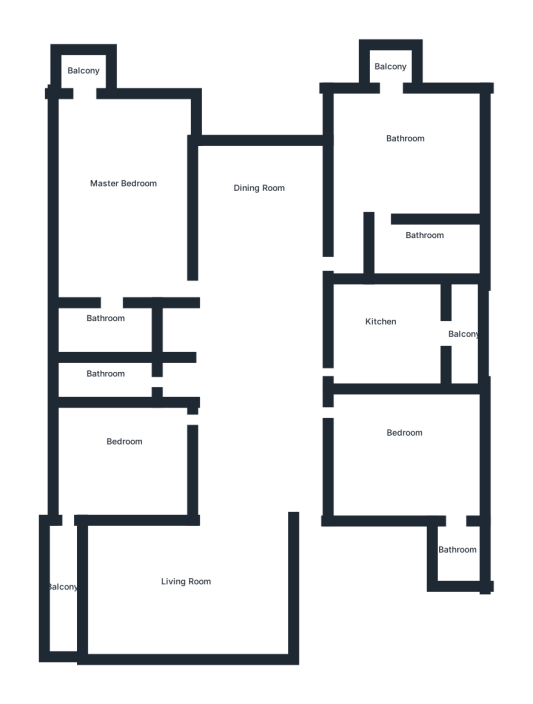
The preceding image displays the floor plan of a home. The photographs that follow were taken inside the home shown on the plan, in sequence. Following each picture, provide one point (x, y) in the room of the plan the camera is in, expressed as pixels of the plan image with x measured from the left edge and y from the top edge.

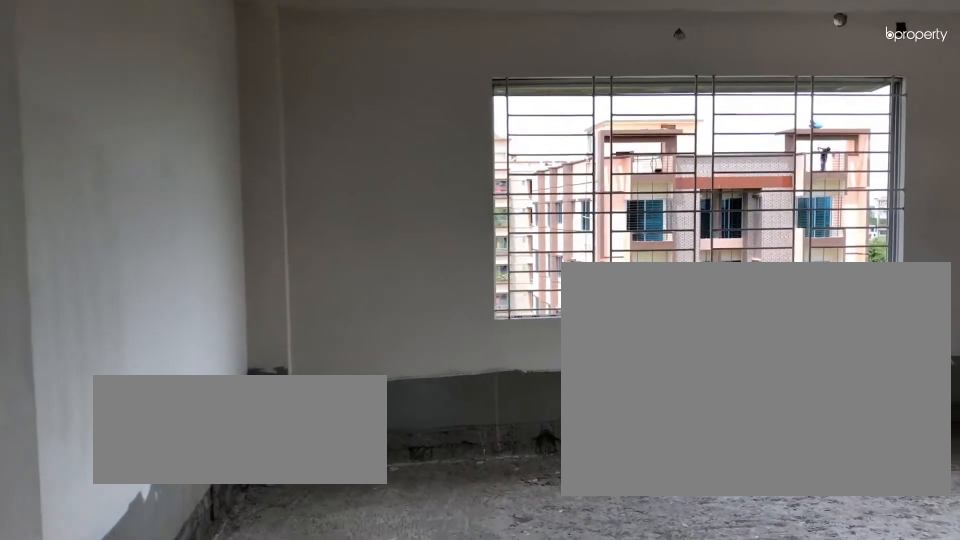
(186, 583)
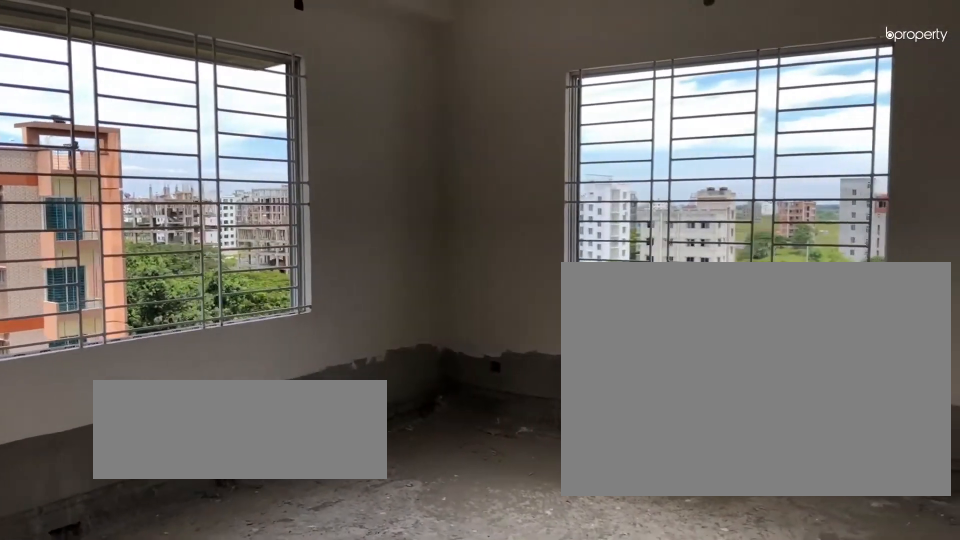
(186, 583)
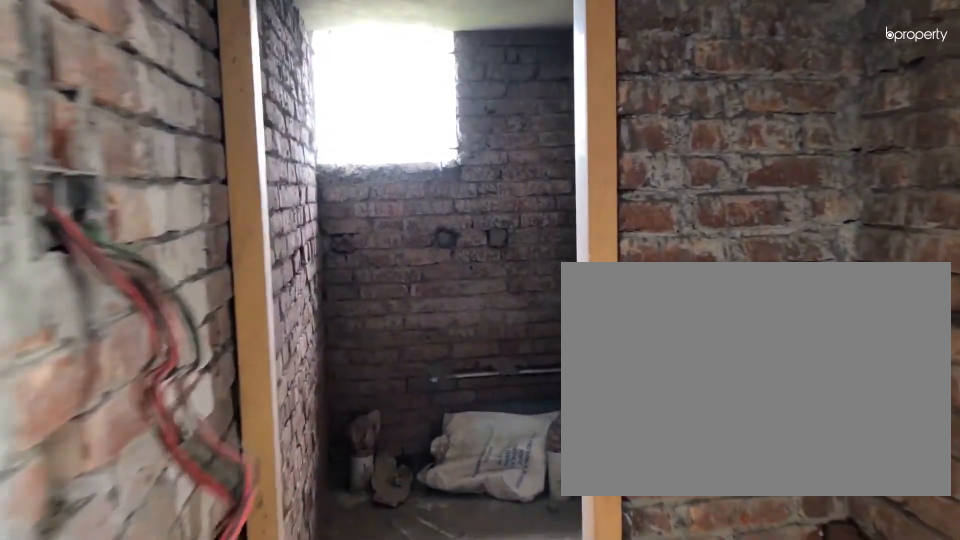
(190, 379)
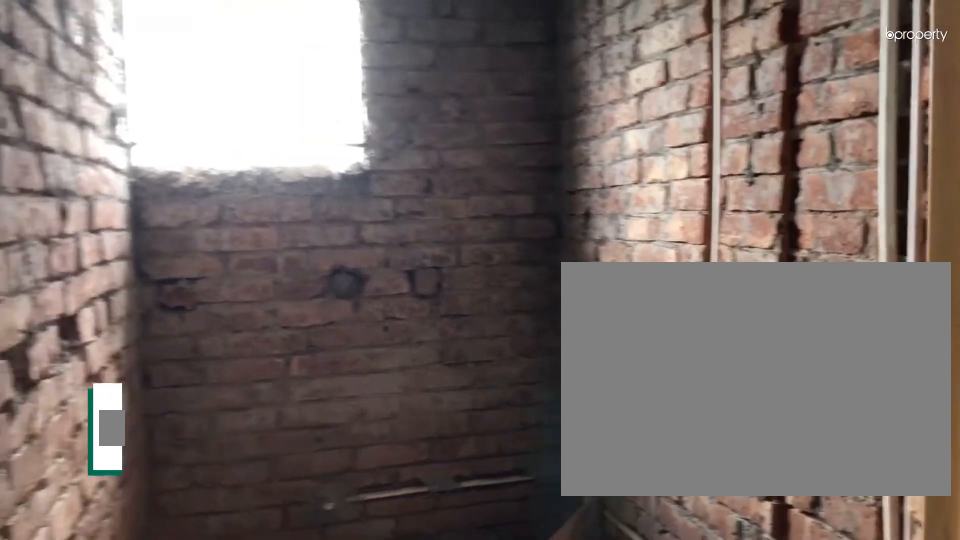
(109, 378)
